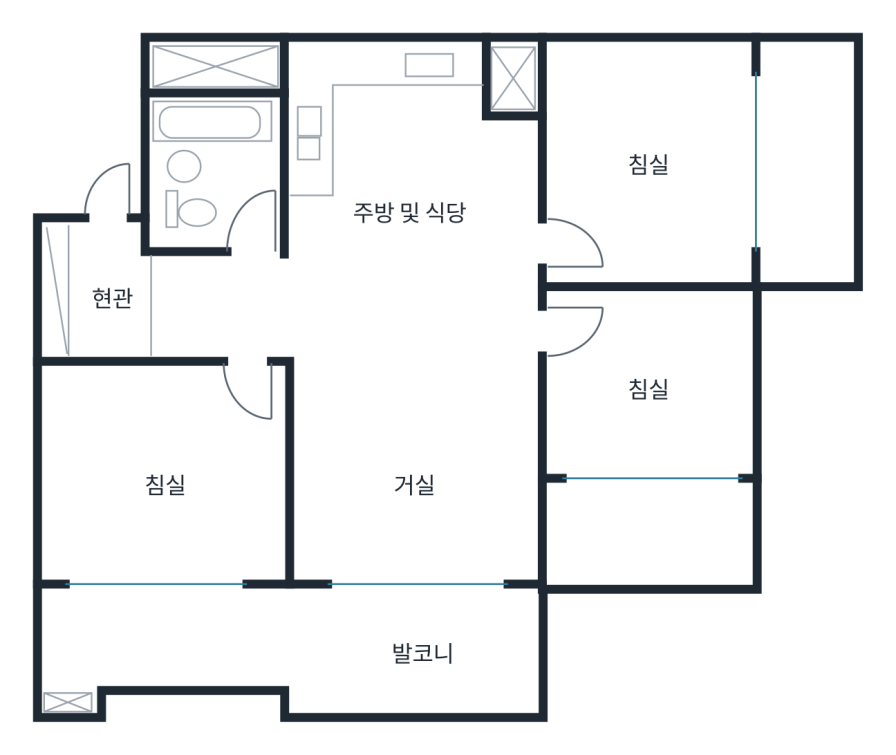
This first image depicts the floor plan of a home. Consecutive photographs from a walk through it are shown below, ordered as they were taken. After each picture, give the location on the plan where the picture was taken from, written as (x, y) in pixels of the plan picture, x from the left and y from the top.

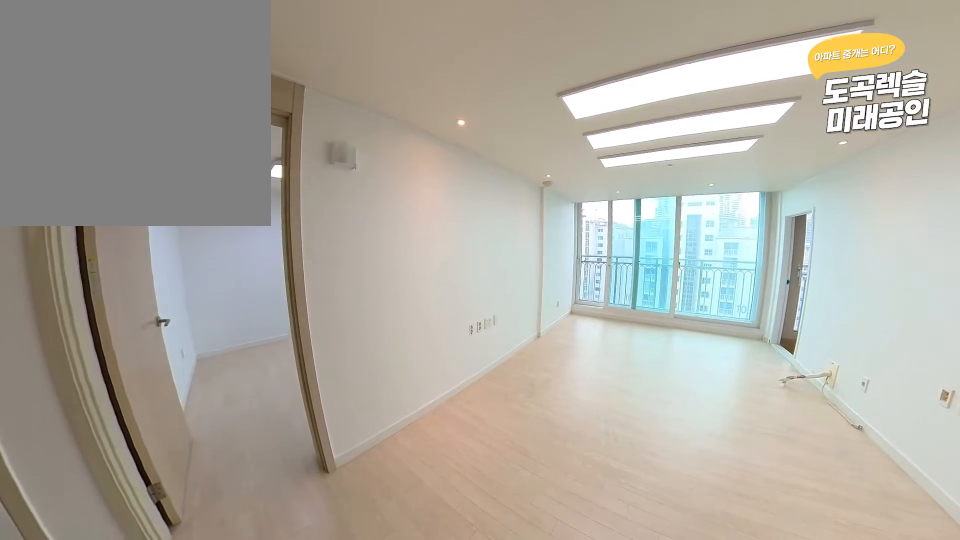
(389, 322)
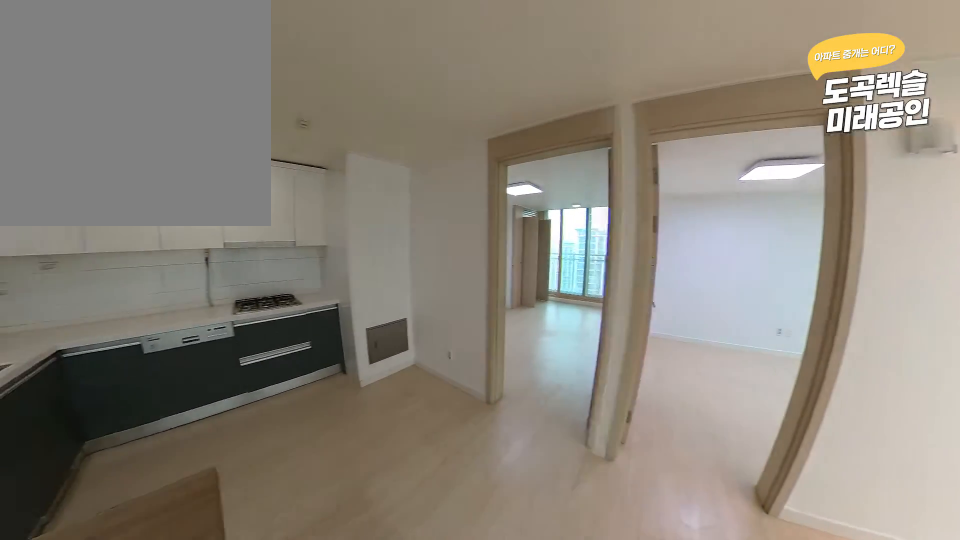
(389, 322)
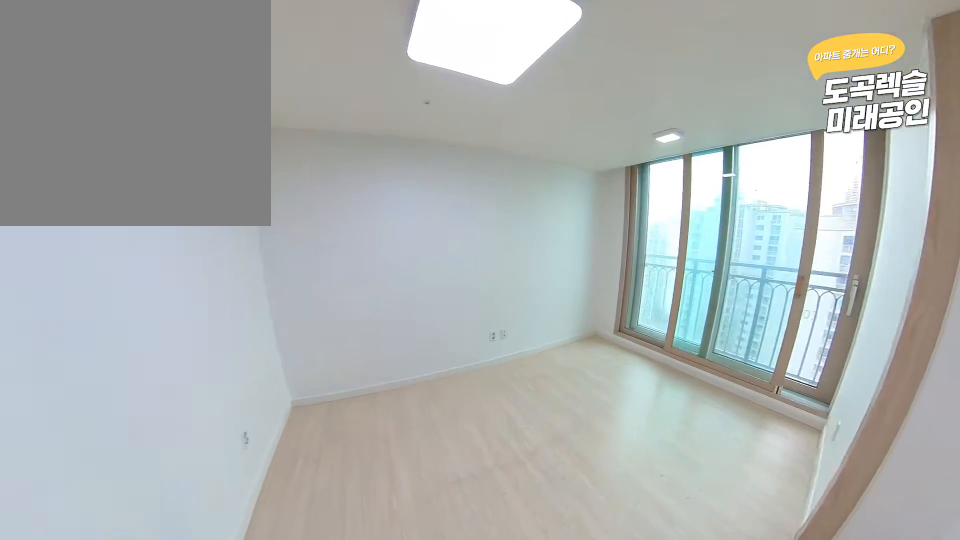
(493, 345)
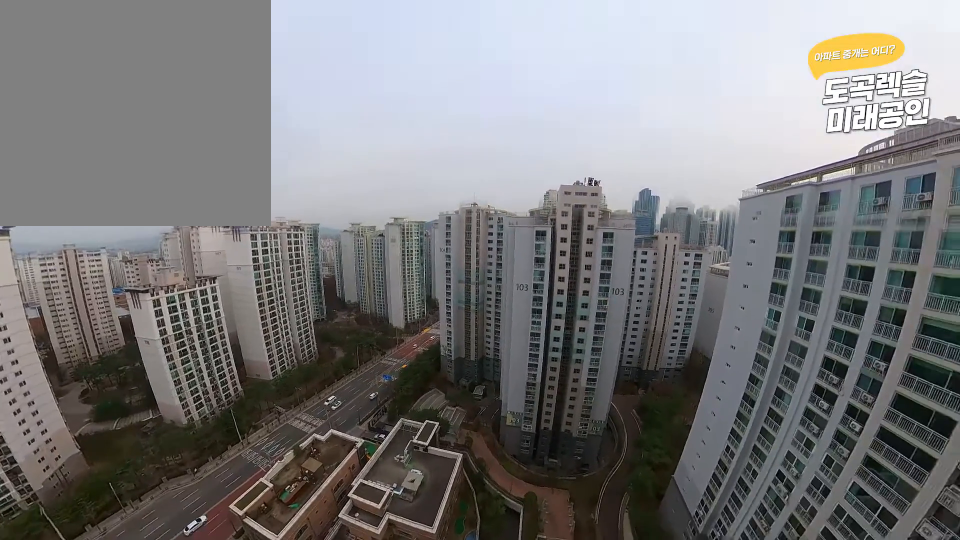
(484, 712)
